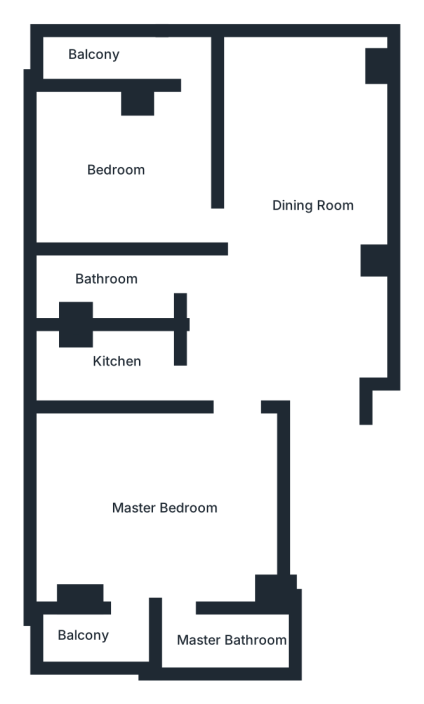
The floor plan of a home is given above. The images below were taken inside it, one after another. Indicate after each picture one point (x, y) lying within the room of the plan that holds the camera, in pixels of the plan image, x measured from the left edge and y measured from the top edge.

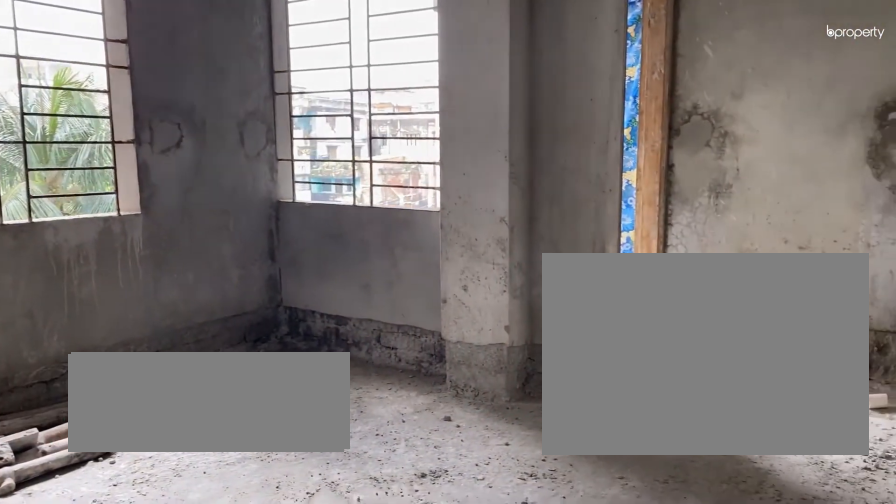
(134, 170)
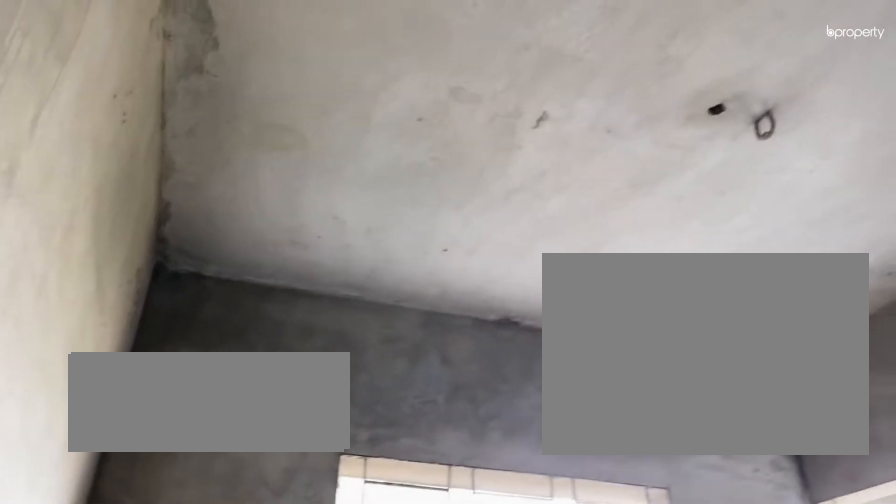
(134, 170)
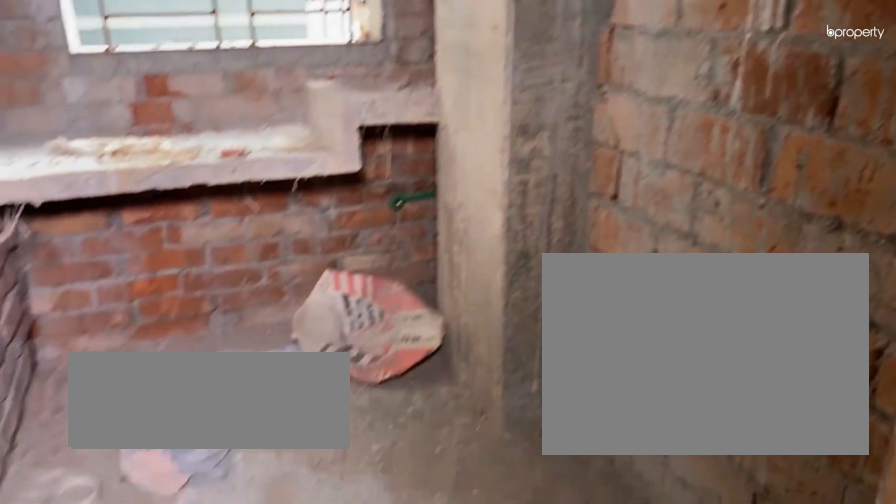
(115, 363)
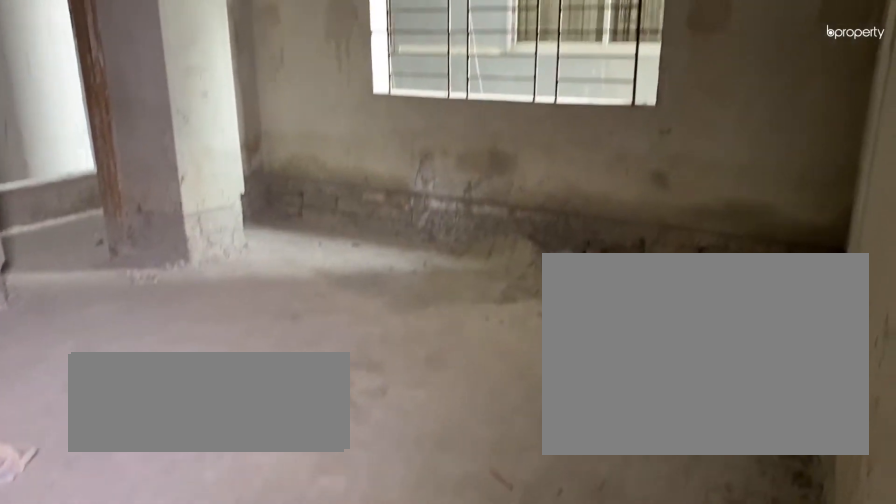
(175, 506)
